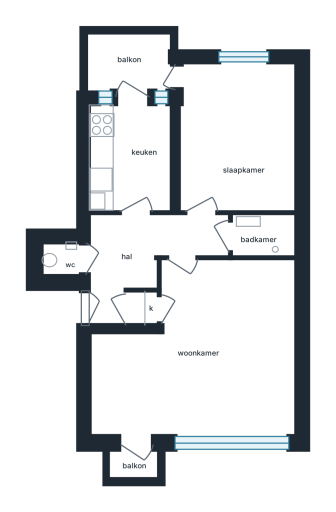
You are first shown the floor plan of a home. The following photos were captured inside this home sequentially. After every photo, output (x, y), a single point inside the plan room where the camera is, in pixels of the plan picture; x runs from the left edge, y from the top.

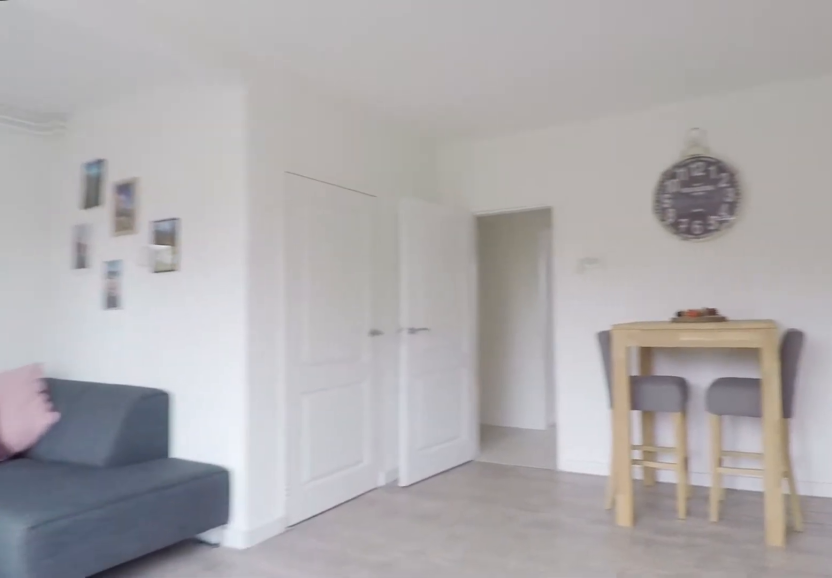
(268, 399)
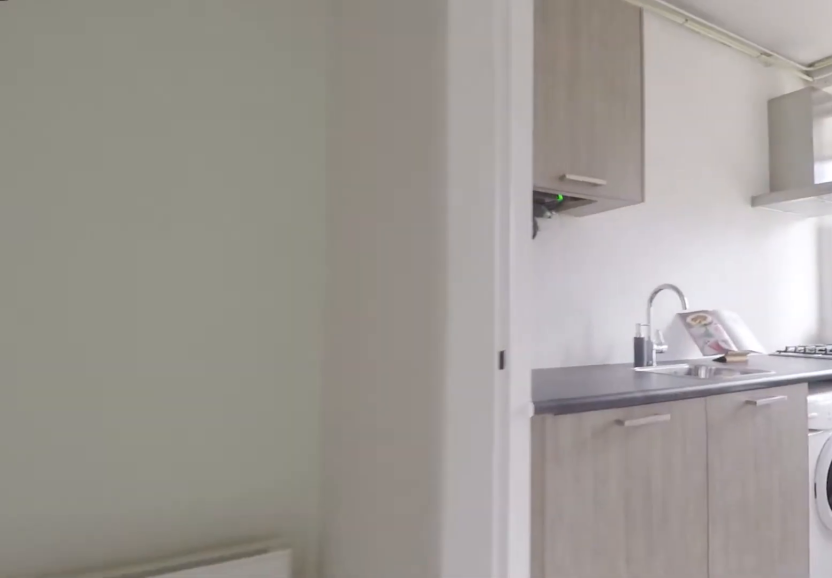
(141, 256)
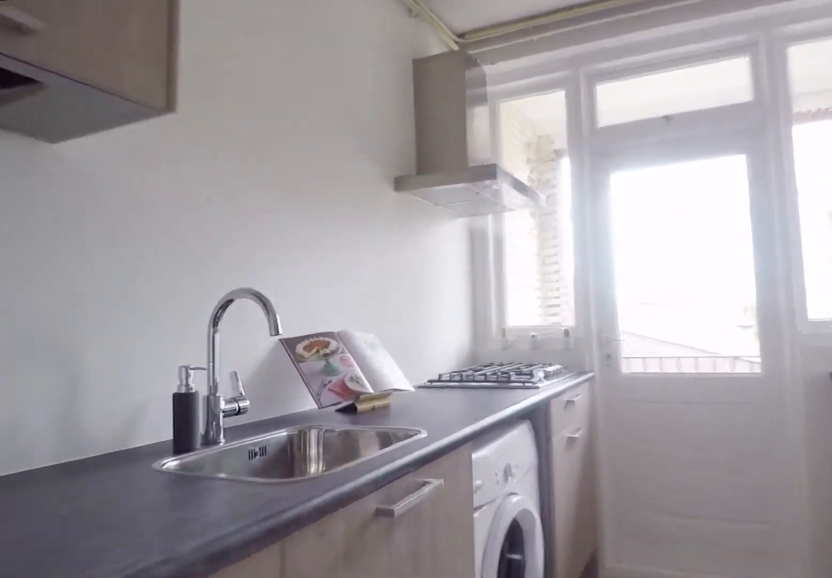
(130, 157)
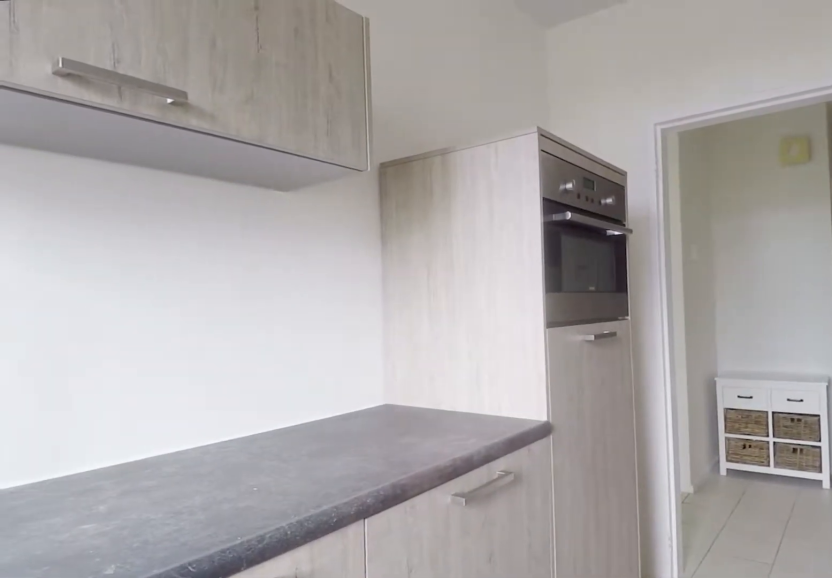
(130, 157)
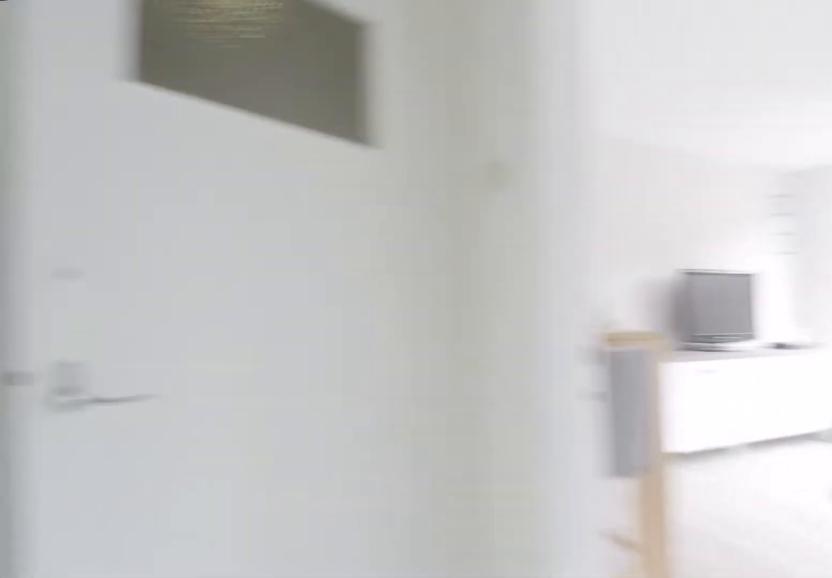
(141, 255)
